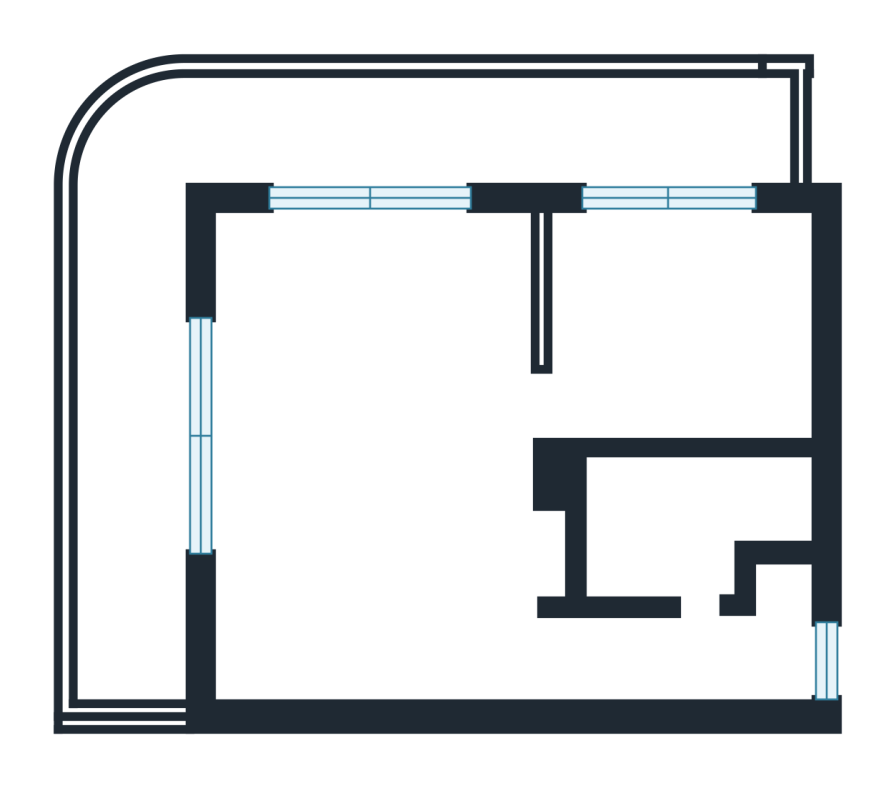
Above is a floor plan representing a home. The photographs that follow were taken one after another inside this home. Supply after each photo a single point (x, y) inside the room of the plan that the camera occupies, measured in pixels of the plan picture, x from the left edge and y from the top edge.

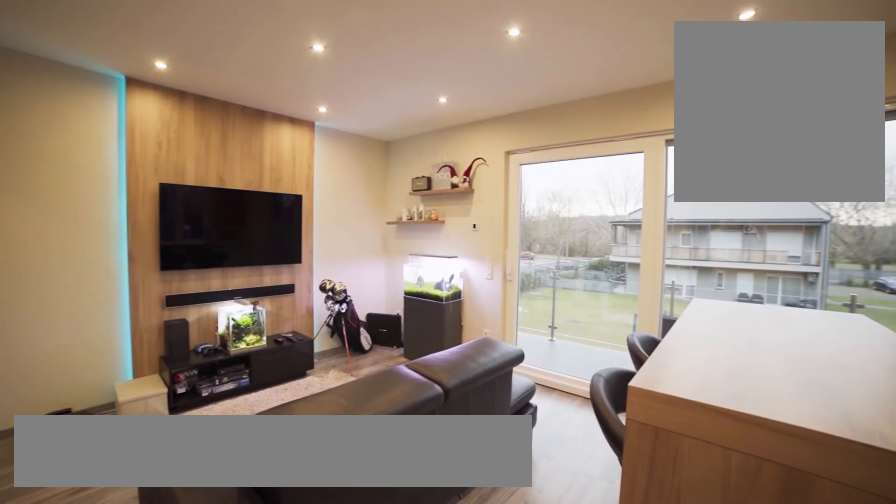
(380, 476)
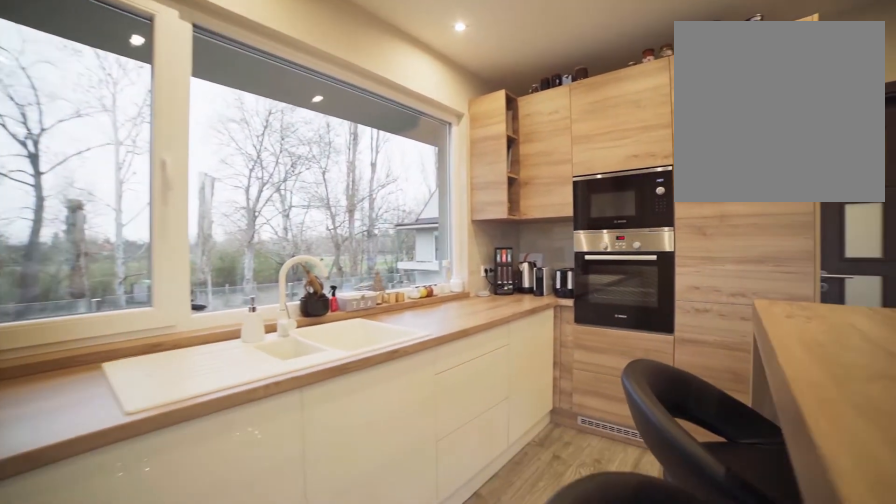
(380, 478)
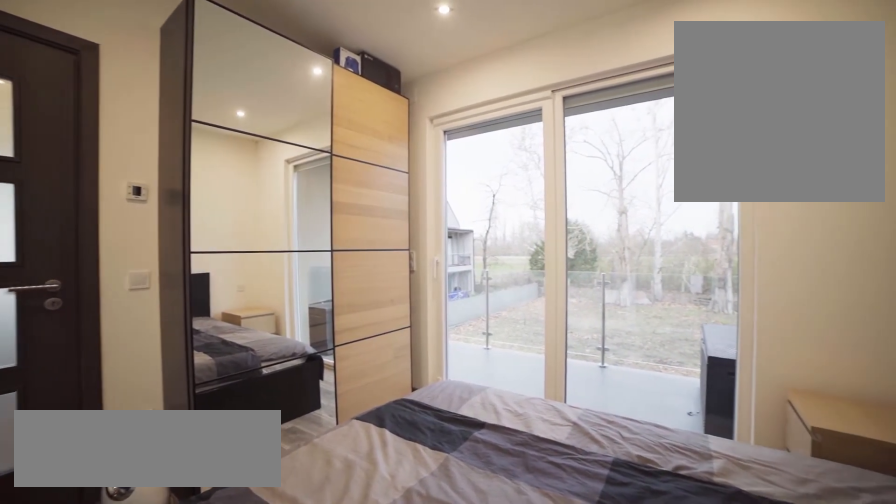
(693, 335)
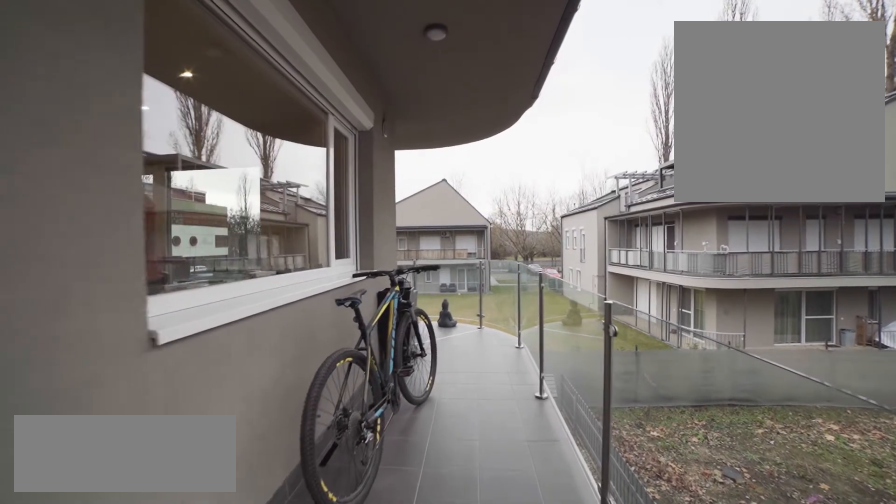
(371, 123)
